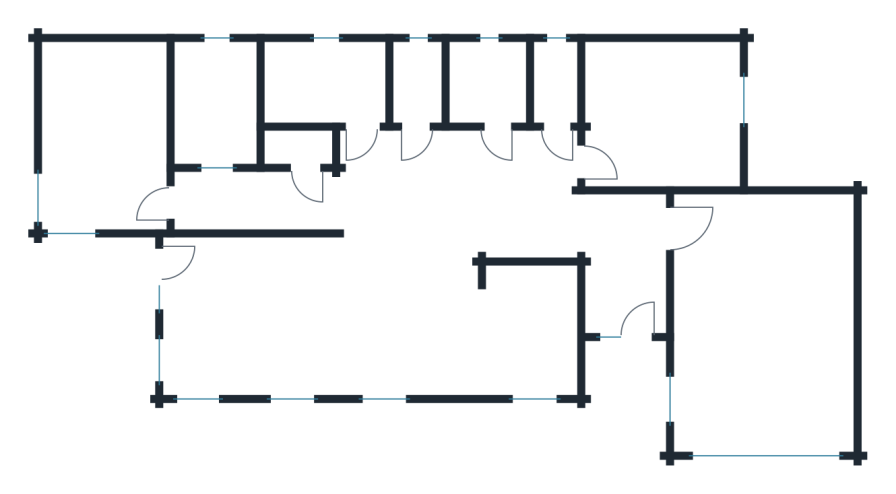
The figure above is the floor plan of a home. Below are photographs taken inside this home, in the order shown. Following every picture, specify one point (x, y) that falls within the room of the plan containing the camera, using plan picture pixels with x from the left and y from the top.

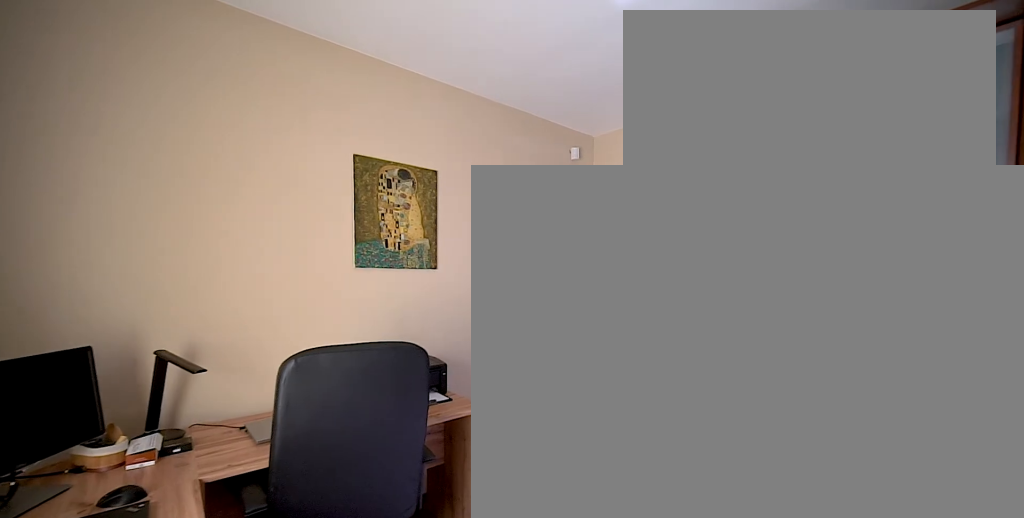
(658, 115)
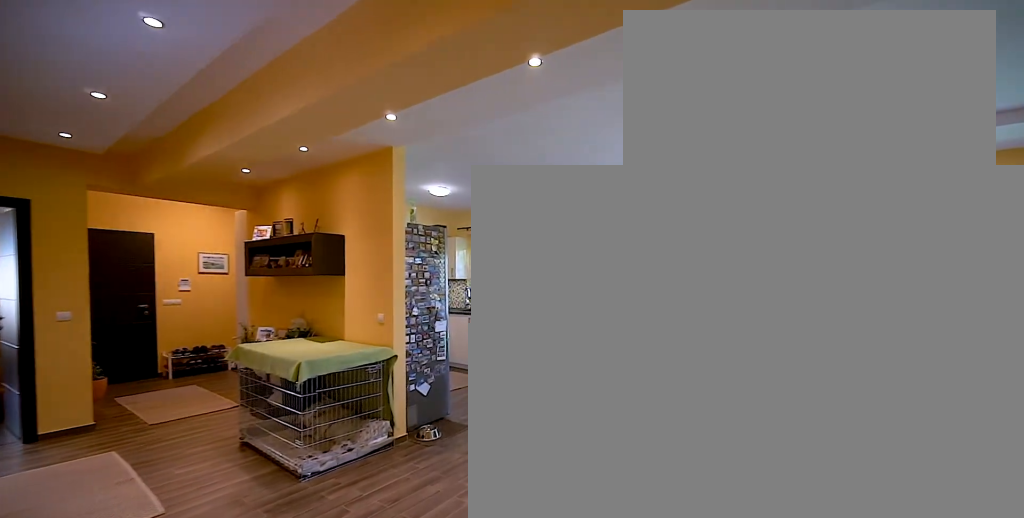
(378, 316)
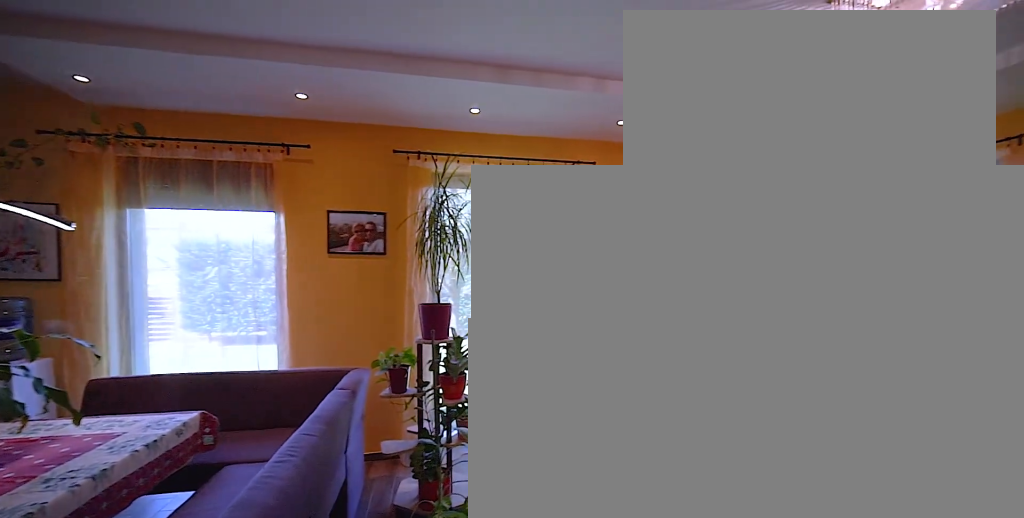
(378, 315)
